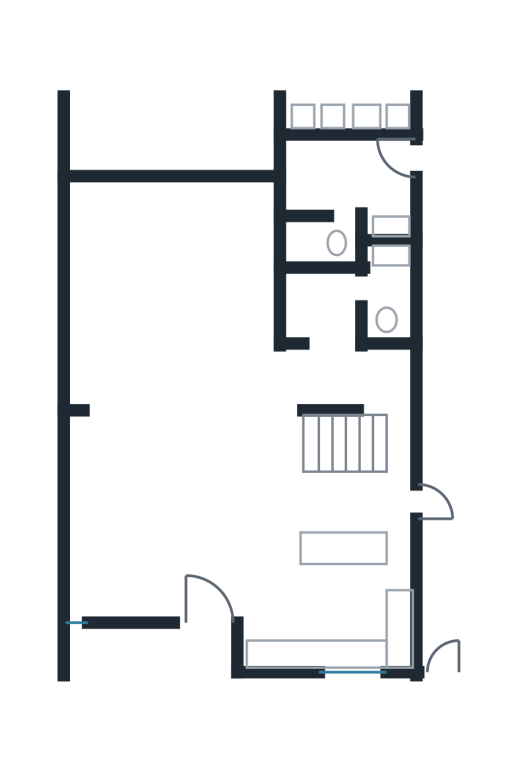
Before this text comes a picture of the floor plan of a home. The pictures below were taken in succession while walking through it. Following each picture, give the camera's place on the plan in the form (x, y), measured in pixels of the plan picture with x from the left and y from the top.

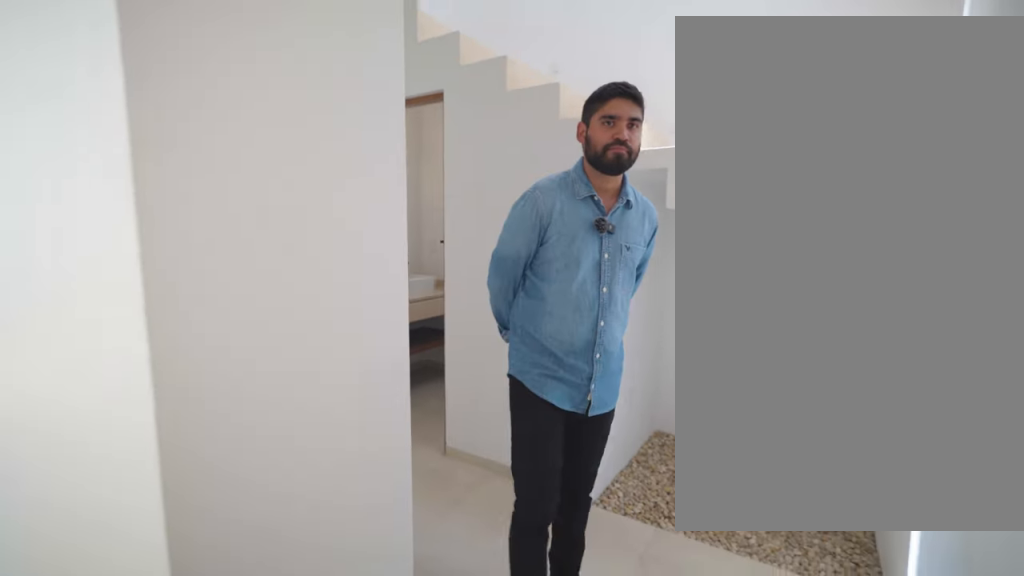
(338, 344)
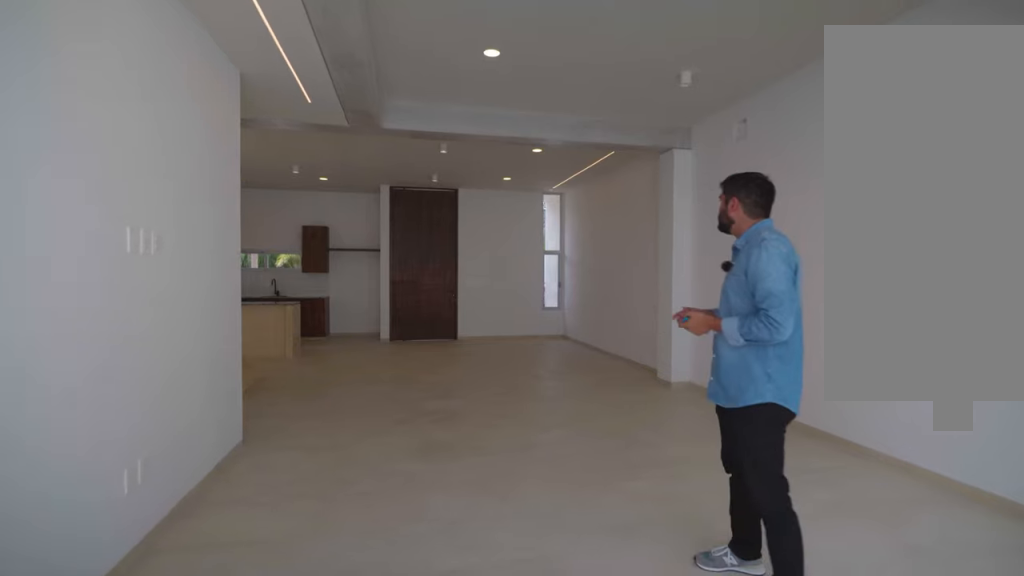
(155, 215)
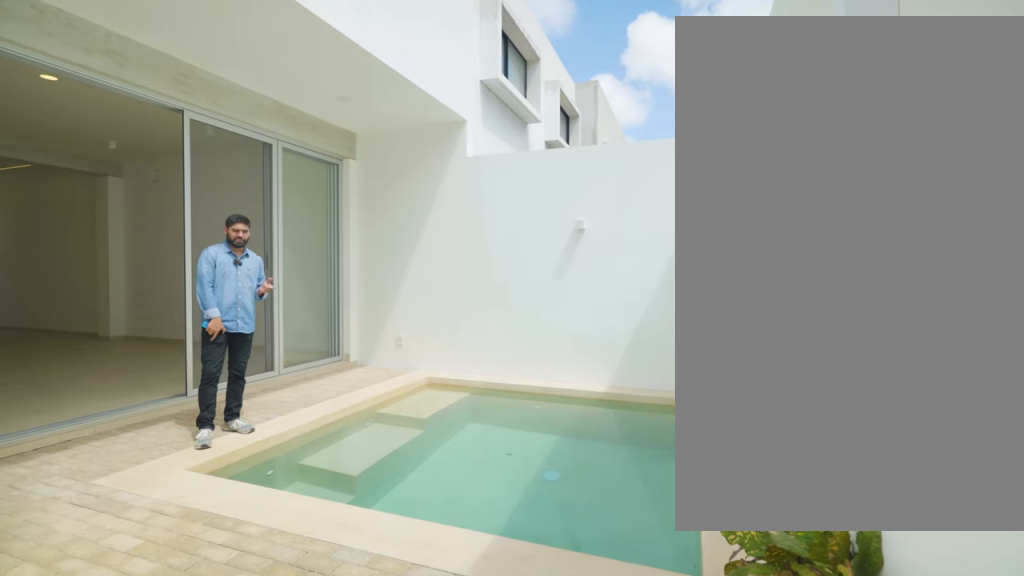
(271, 76)
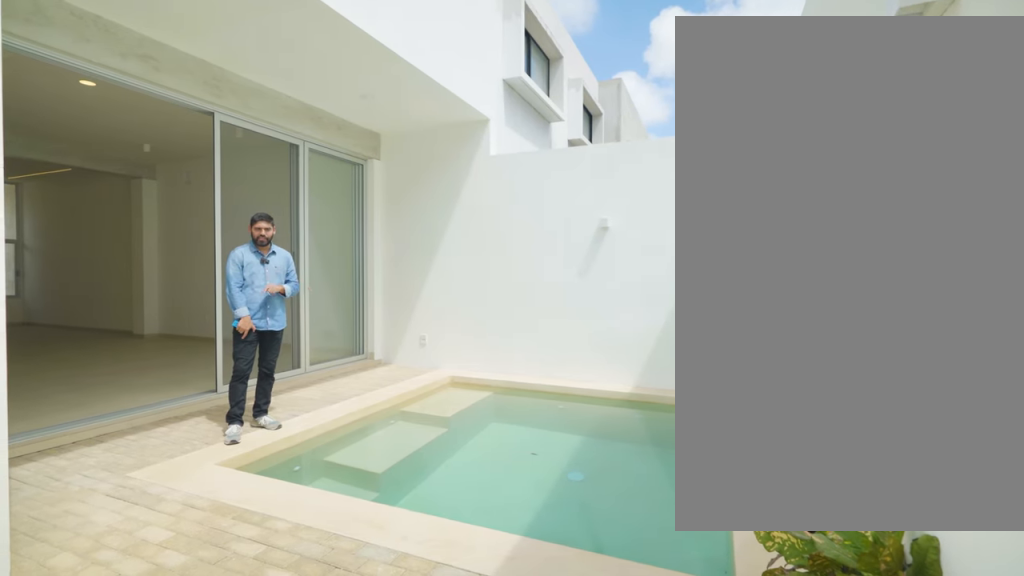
(271, 76)
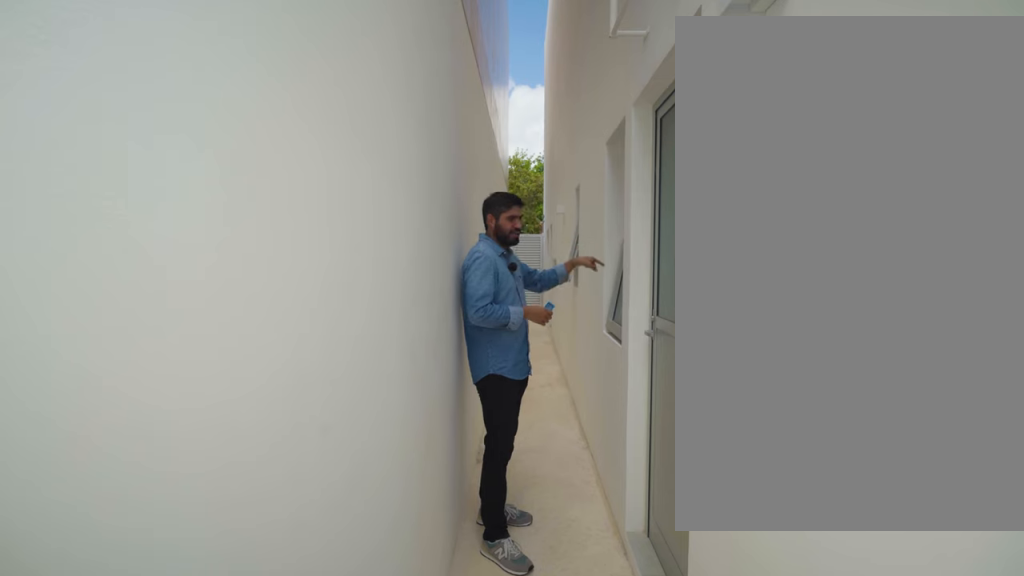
(436, 153)
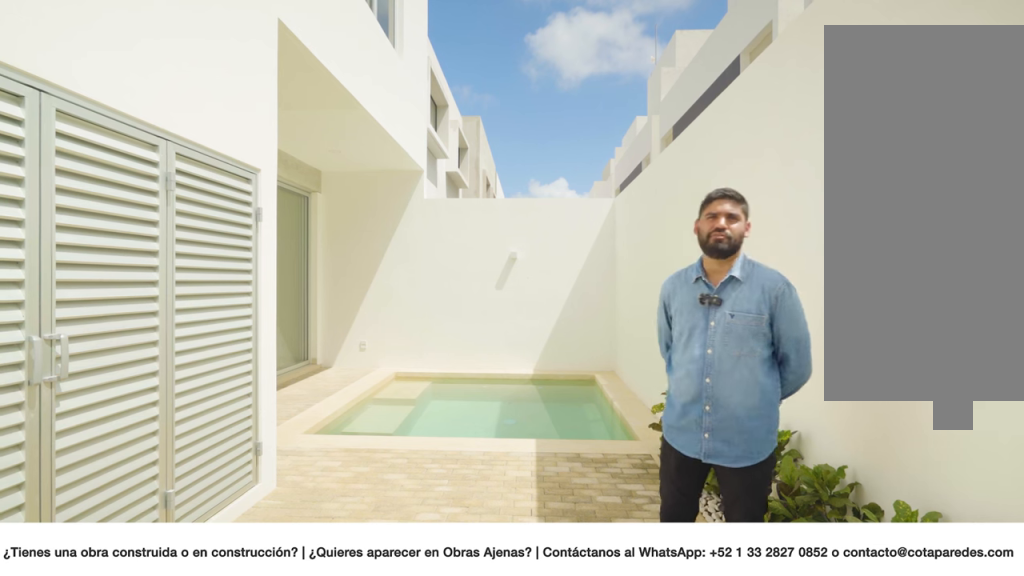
(441, 82)
